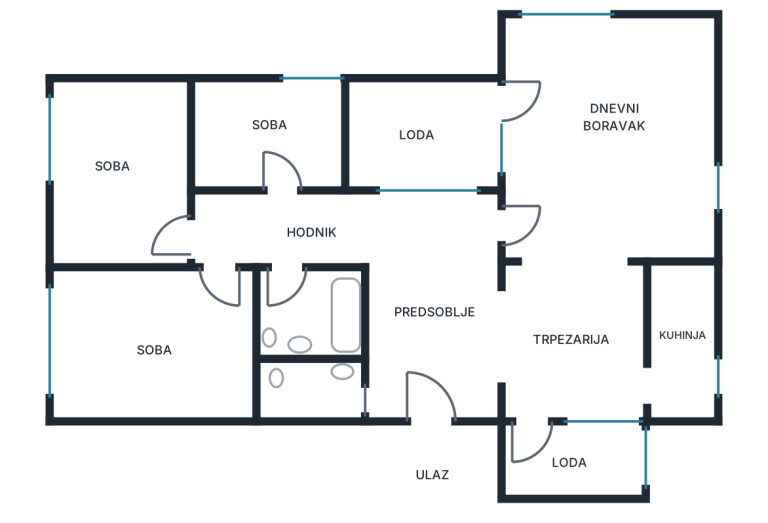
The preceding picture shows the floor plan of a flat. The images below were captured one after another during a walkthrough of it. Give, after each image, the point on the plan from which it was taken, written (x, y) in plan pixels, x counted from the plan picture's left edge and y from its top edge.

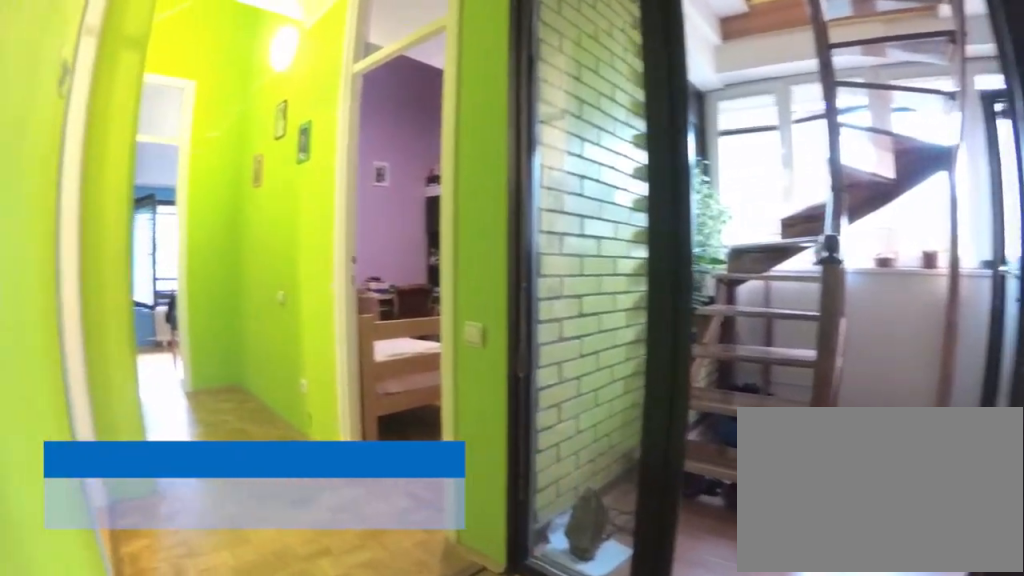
(428, 255)
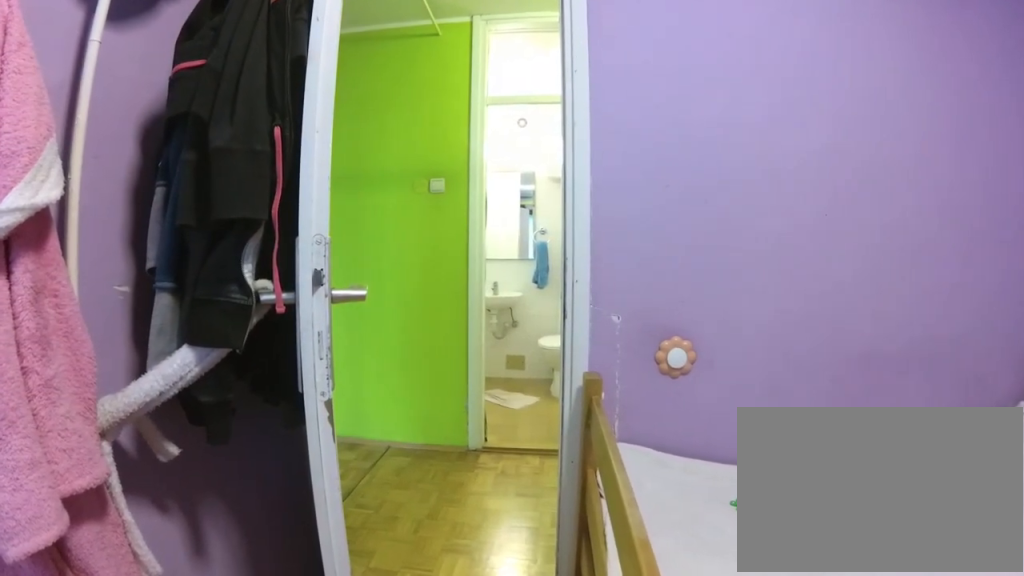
(300, 99)
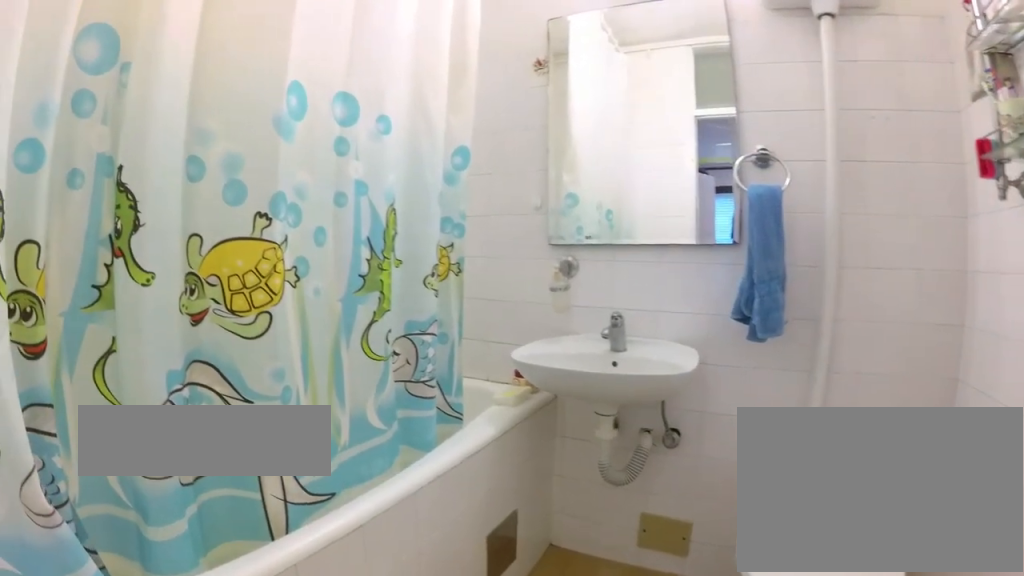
(291, 265)
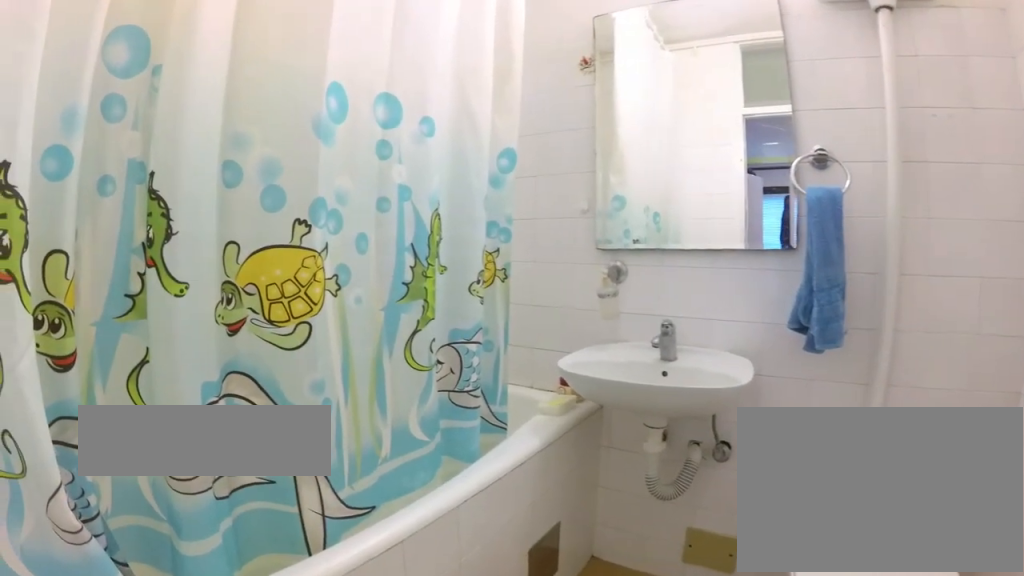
(291, 266)
